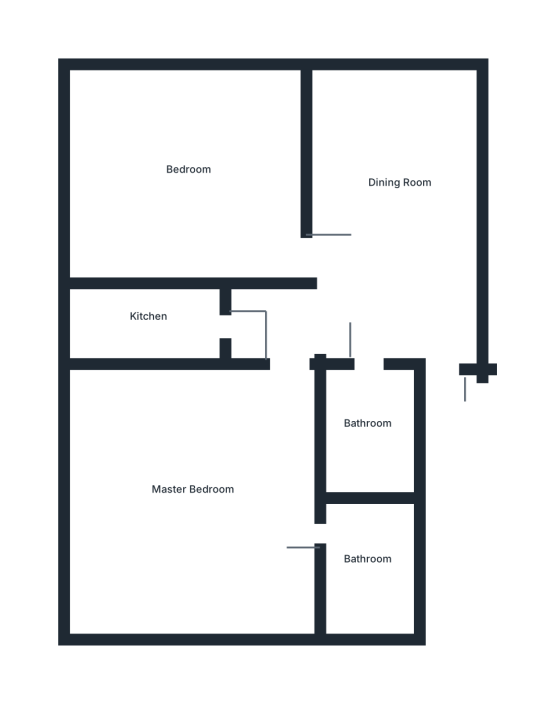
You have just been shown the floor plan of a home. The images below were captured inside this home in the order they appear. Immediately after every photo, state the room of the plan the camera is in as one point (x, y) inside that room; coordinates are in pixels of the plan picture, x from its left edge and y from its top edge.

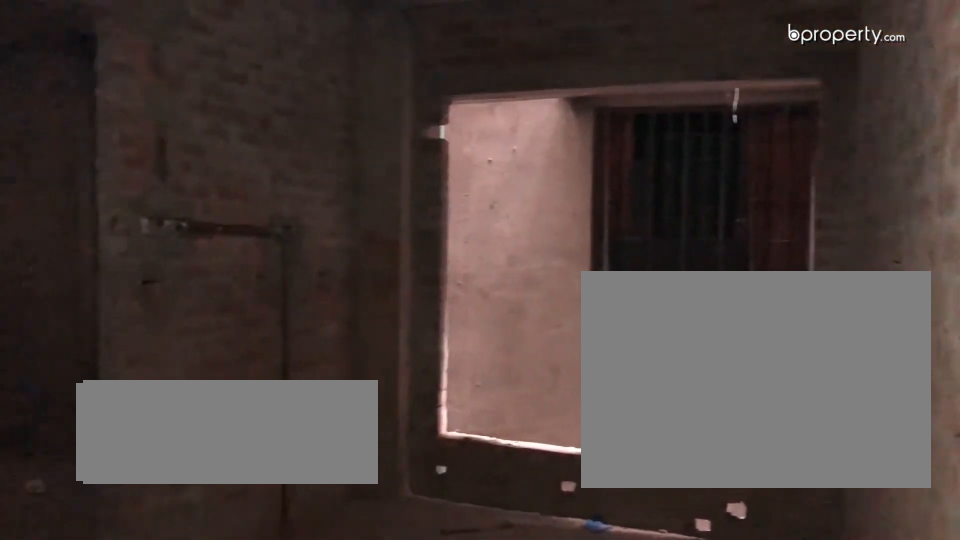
(394, 272)
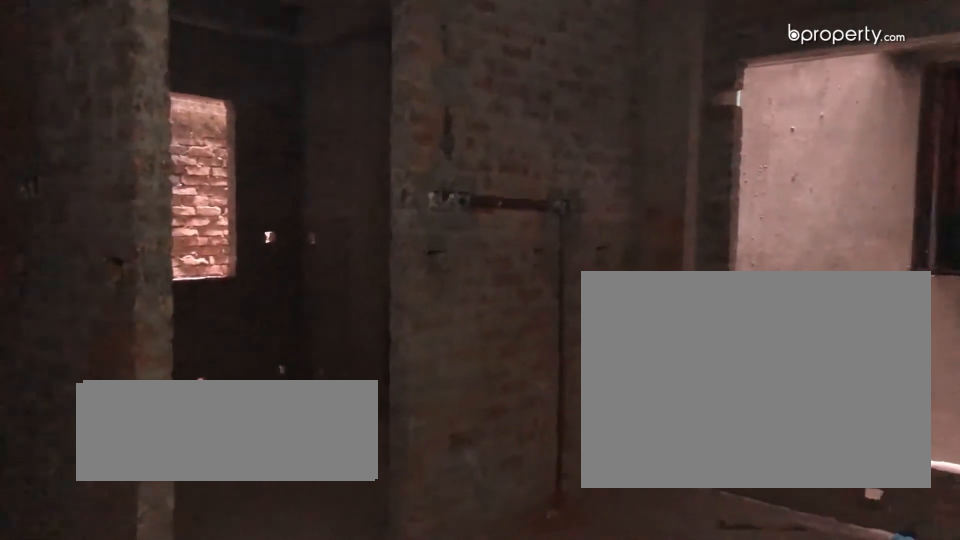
(394, 272)
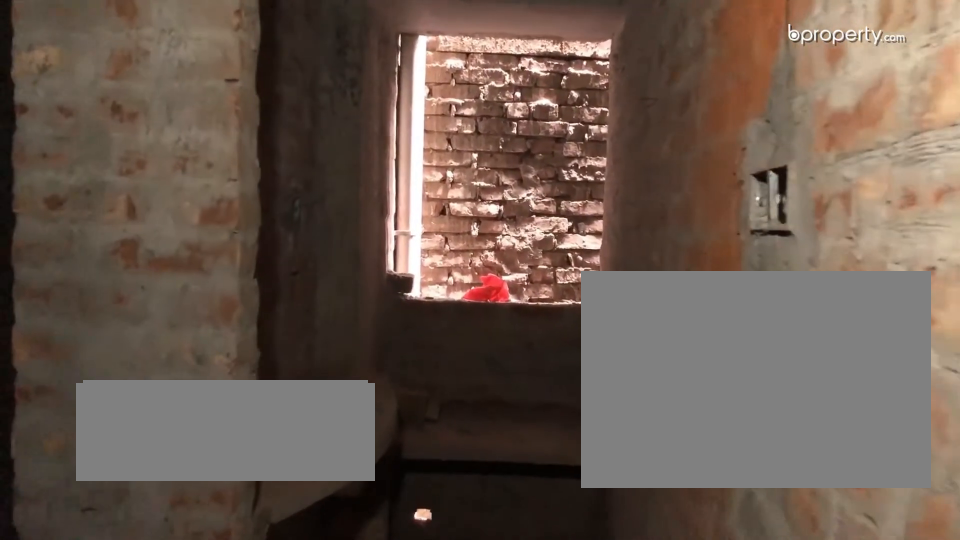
(166, 325)
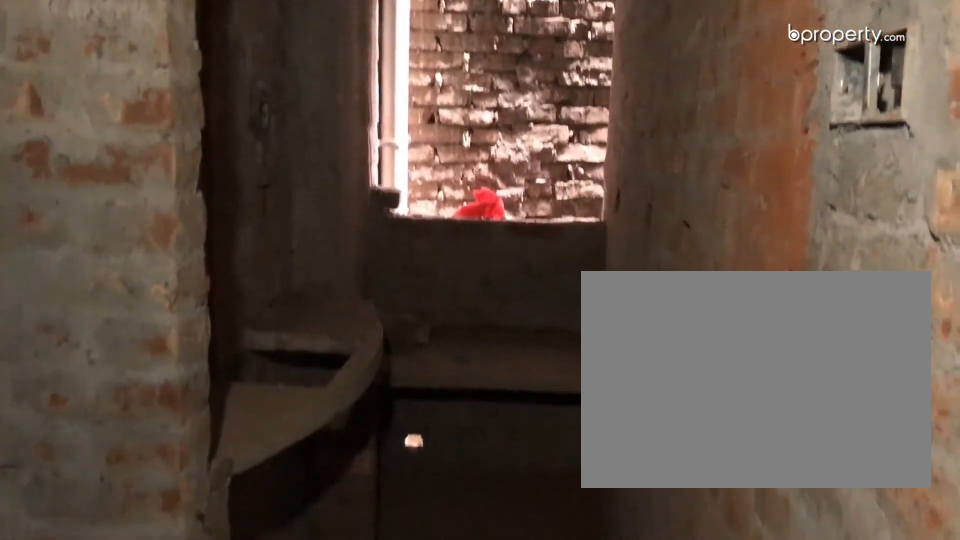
(176, 326)
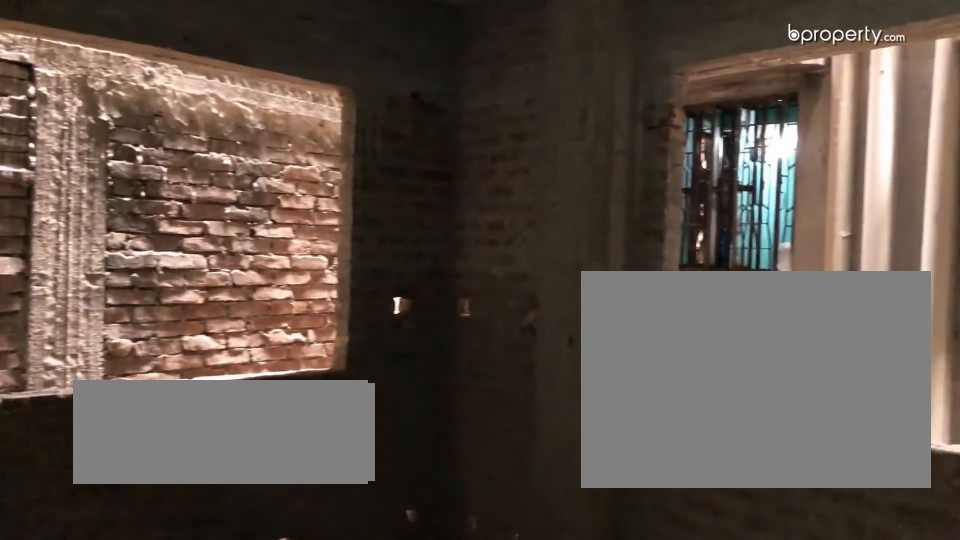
(188, 190)
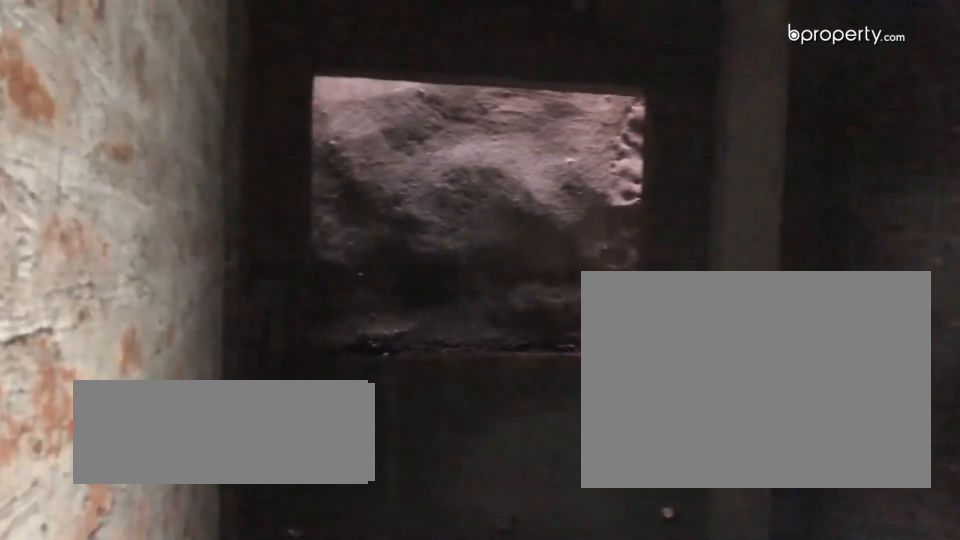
(204, 509)
